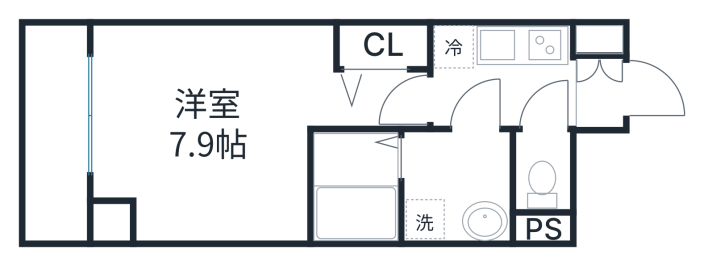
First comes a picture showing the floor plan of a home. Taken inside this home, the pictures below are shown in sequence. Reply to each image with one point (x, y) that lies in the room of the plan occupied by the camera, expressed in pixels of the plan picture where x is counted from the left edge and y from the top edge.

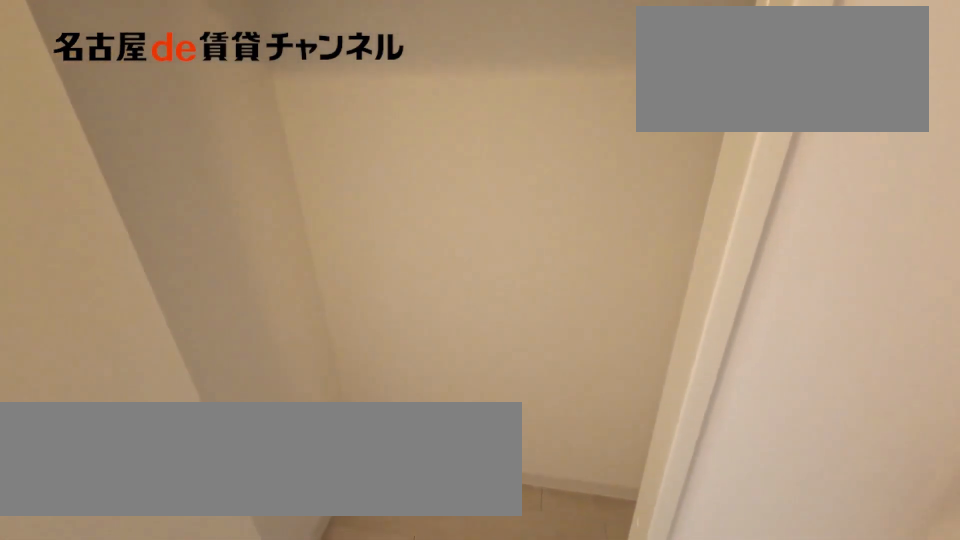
(384, 45)
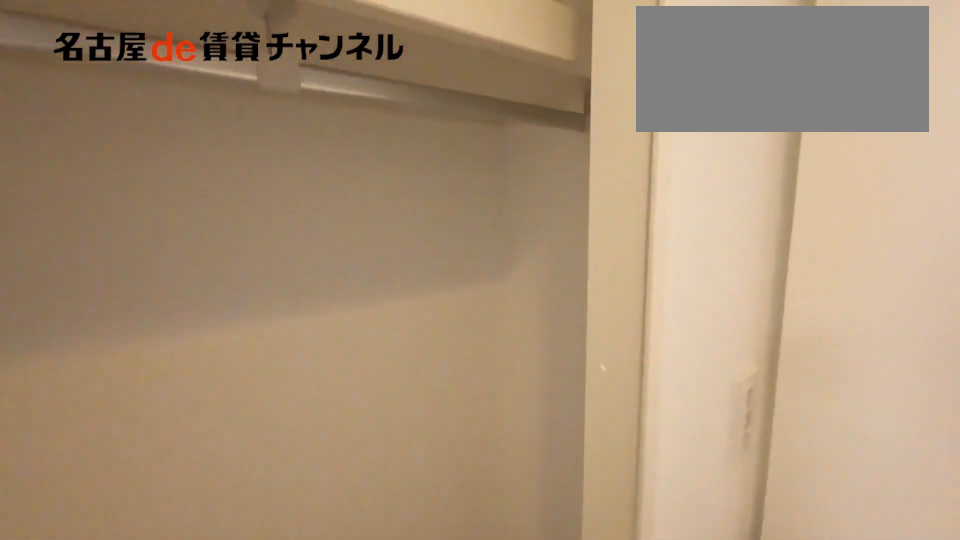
(384, 45)
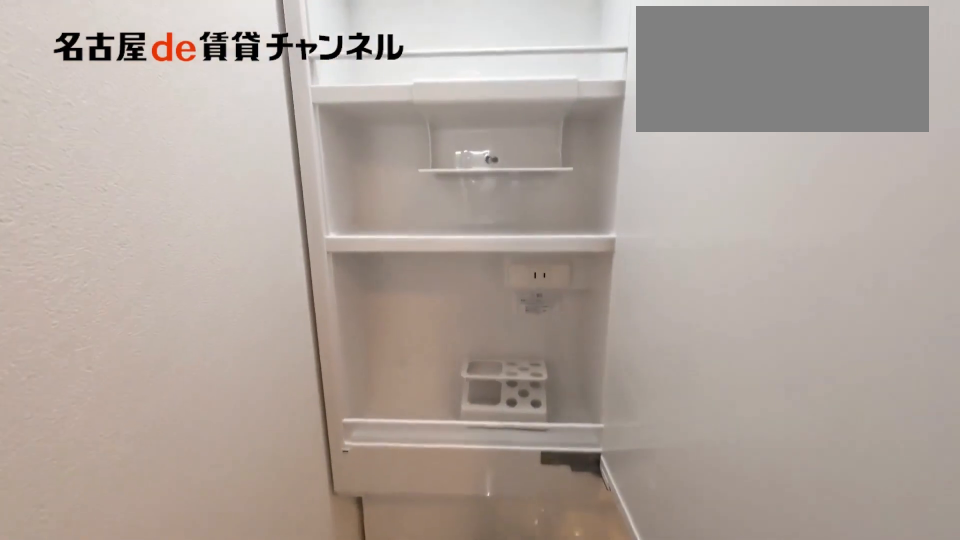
(456, 185)
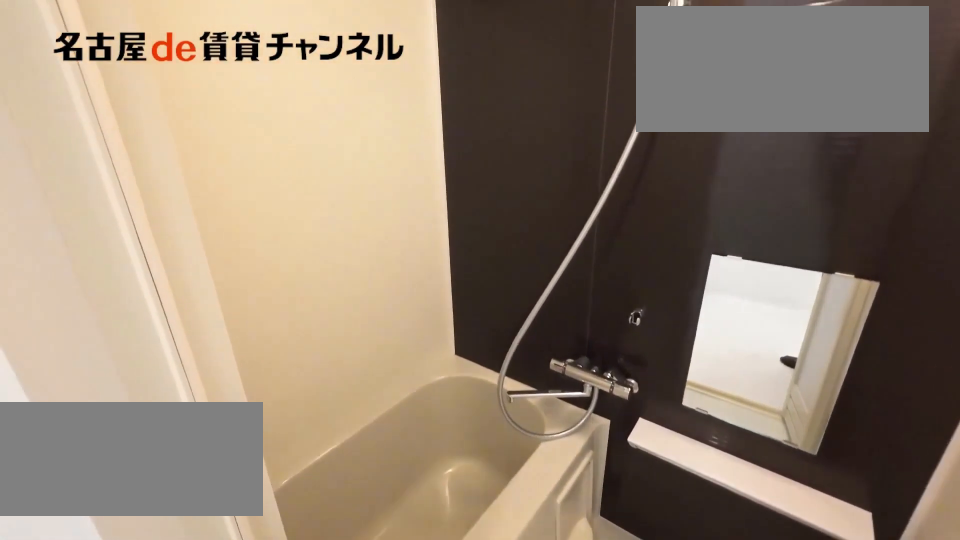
(356, 187)
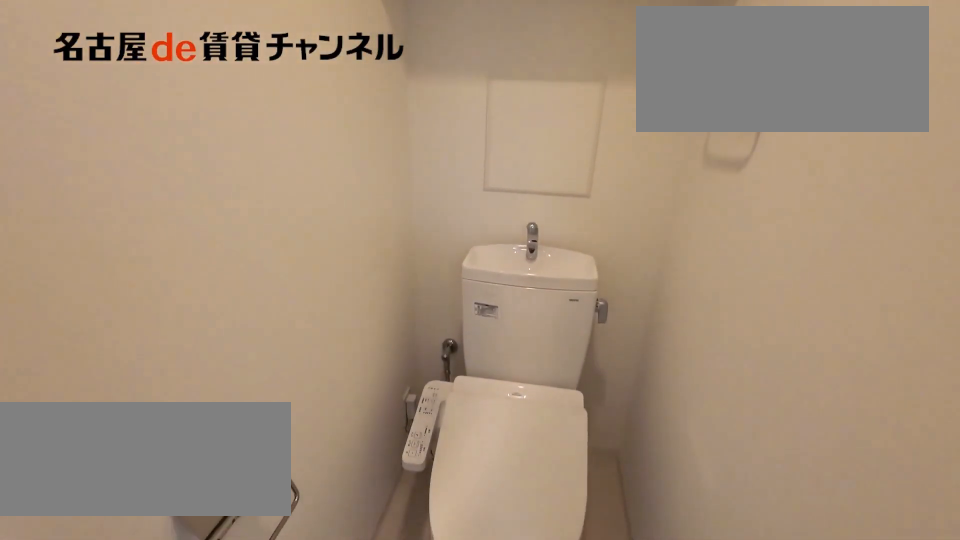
(541, 188)
